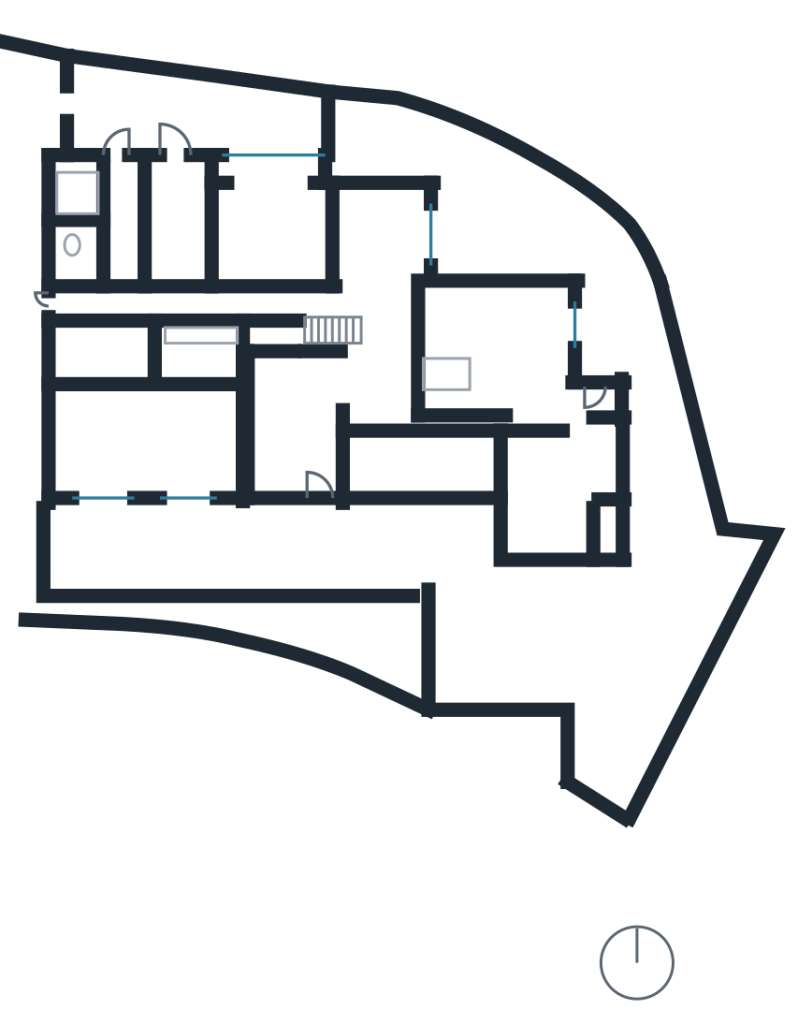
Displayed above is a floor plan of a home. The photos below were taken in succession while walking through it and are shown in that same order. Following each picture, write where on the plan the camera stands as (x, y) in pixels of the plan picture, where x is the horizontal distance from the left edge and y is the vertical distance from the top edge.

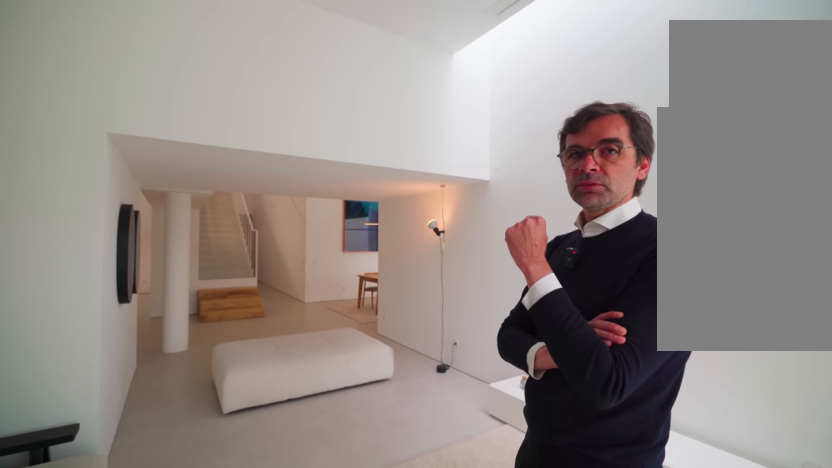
(553, 395)
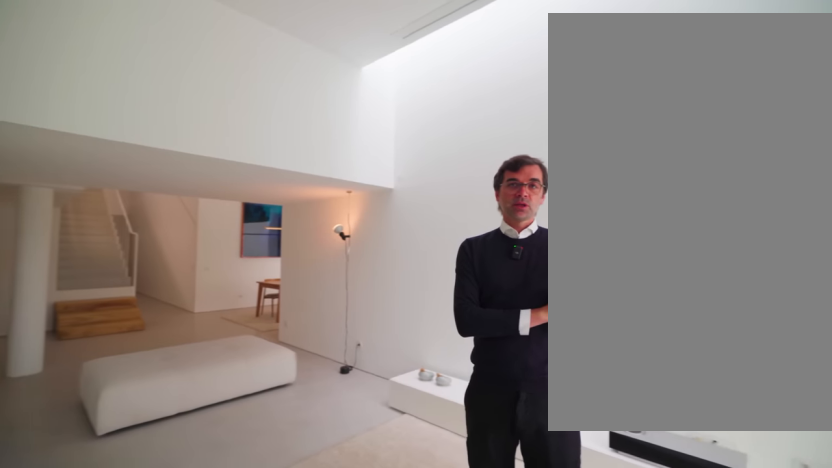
(549, 371)
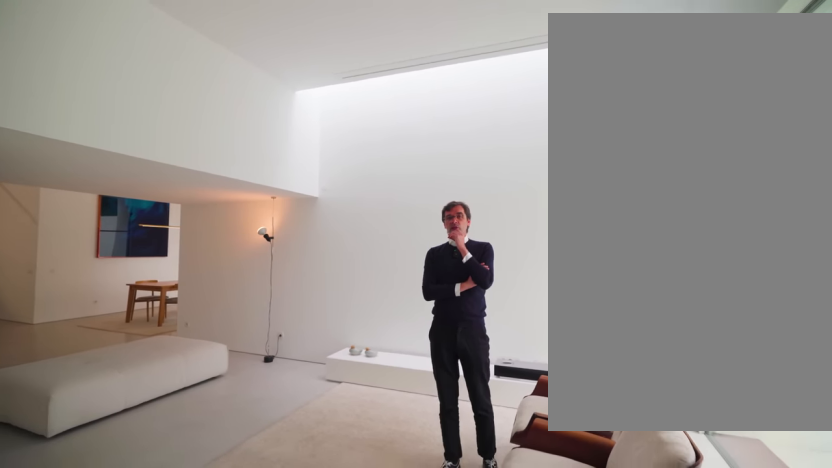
(549, 370)
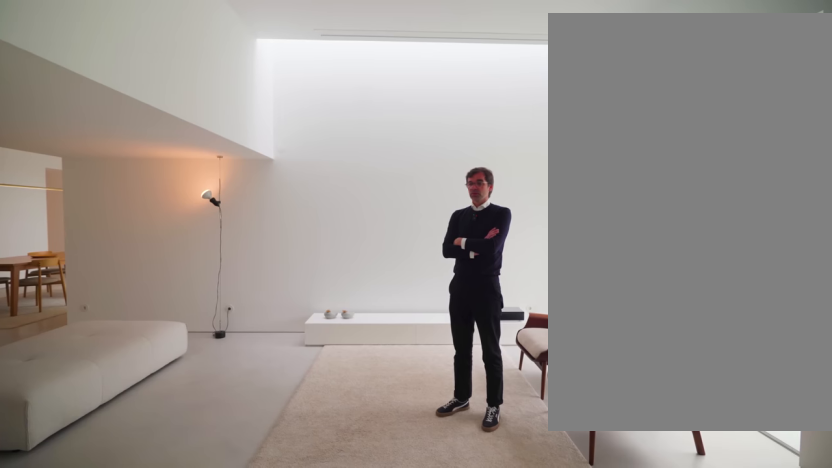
(532, 362)
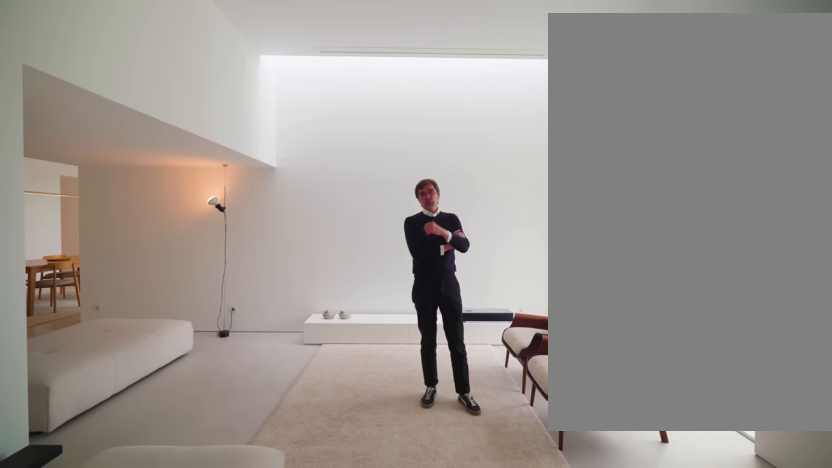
(527, 364)
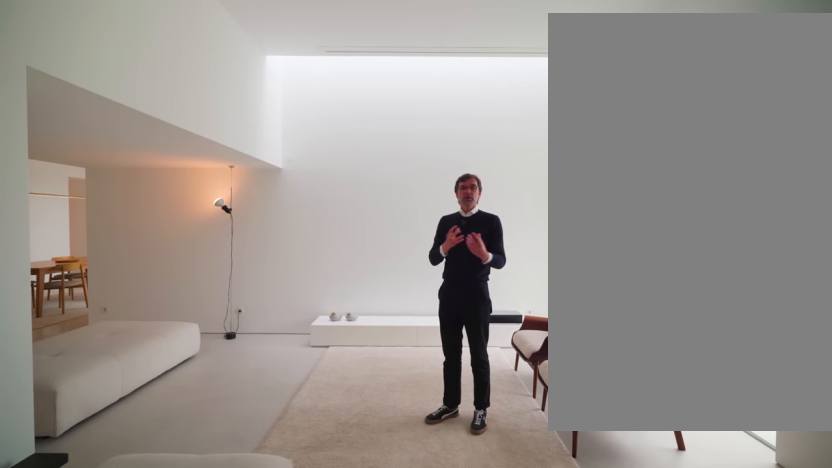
(528, 363)
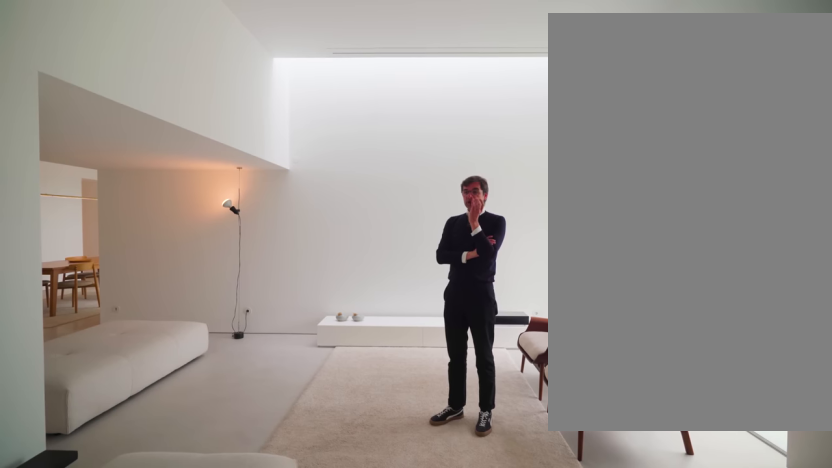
(527, 363)
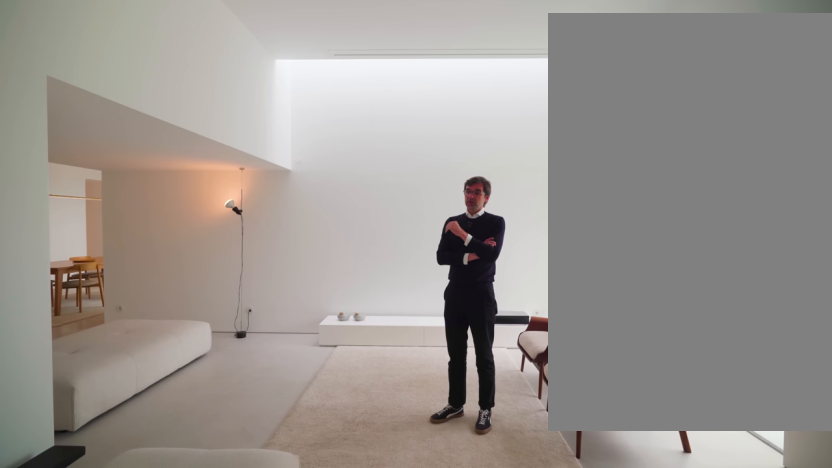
(527, 362)
